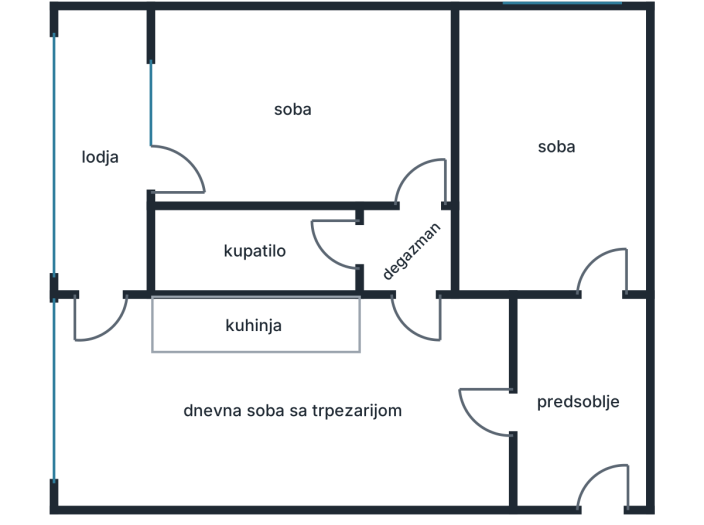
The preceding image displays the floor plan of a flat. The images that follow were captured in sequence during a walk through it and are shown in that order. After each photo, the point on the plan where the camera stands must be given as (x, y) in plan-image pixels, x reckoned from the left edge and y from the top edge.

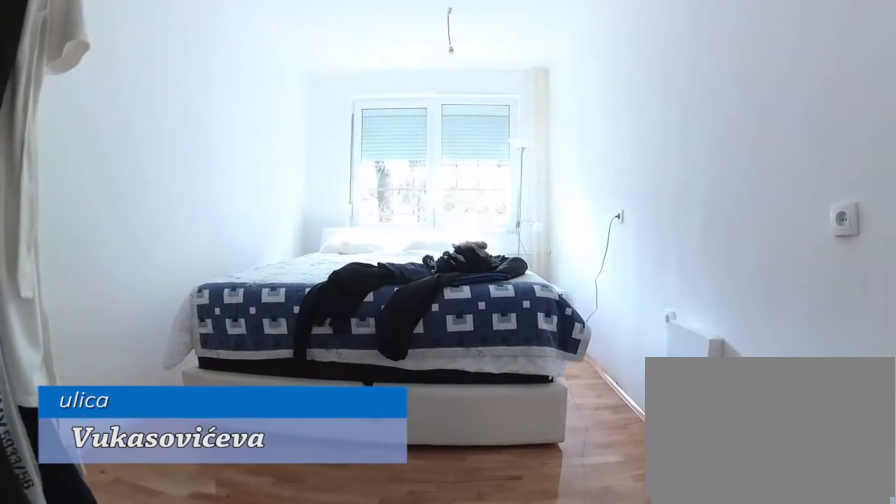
(607, 262)
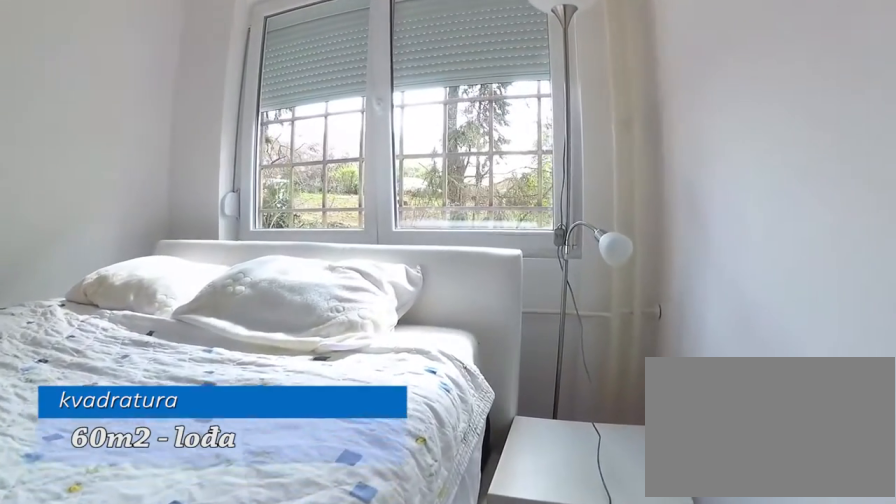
(607, 121)
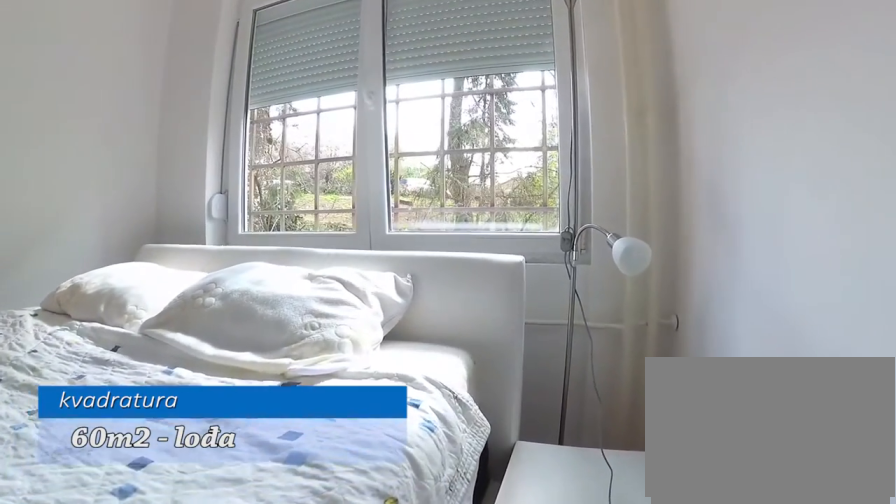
(607, 113)
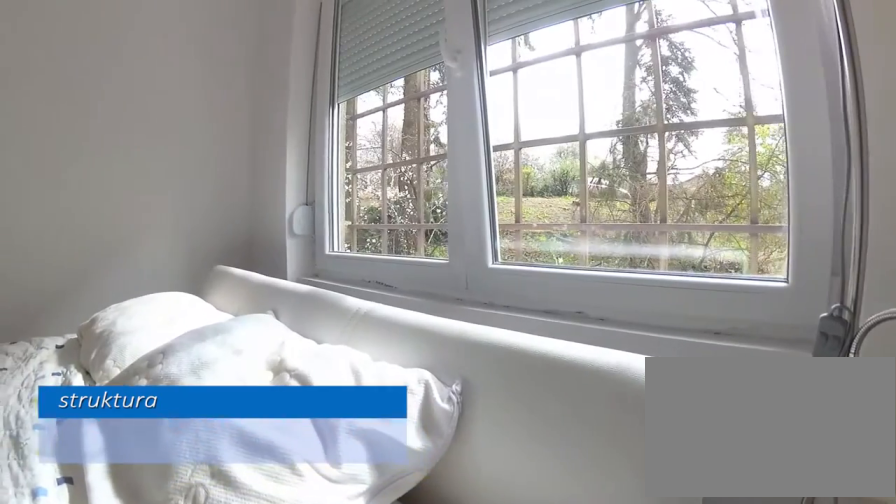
(618, 63)
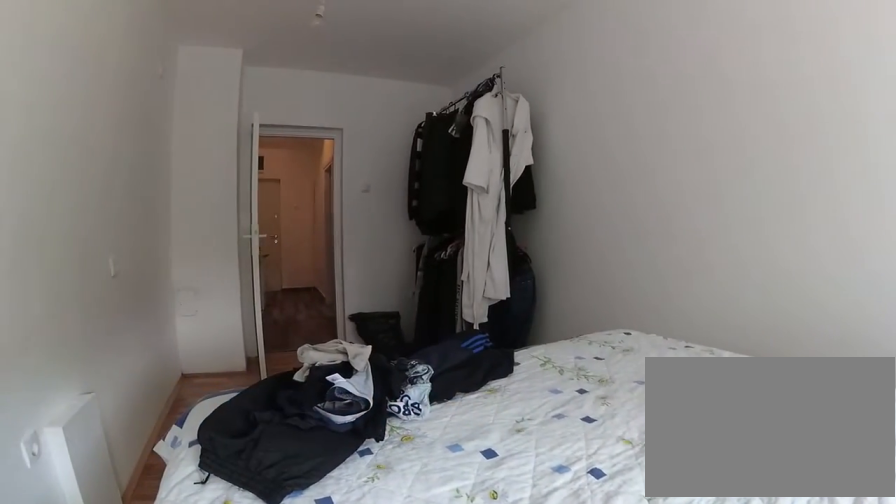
(607, 27)
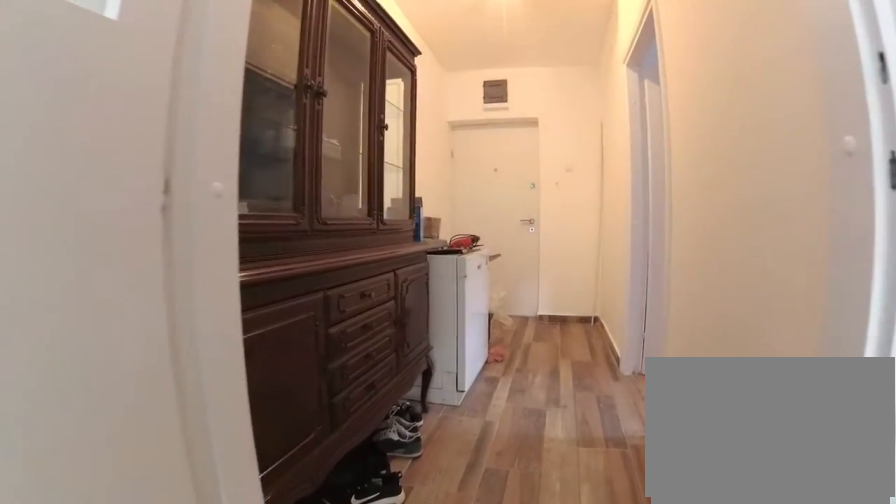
(607, 251)
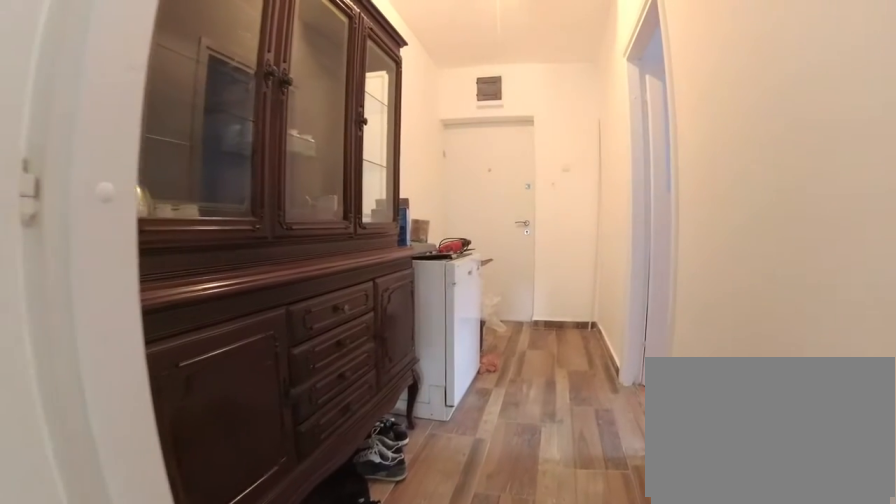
(606, 261)
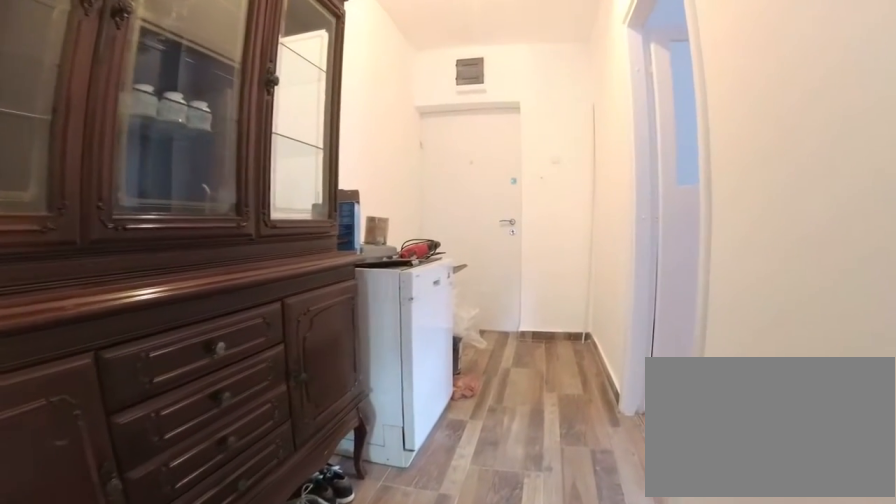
(606, 288)
